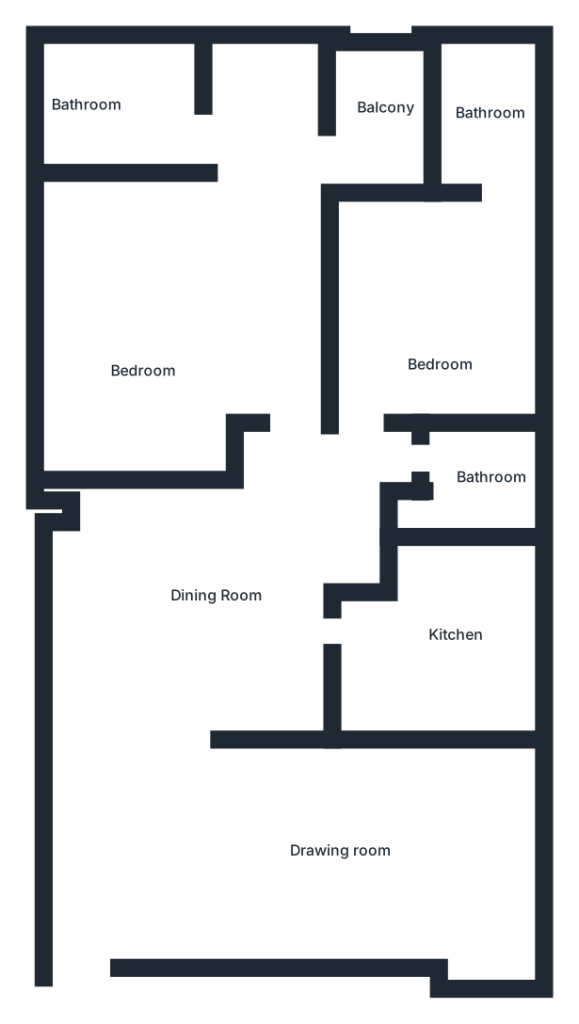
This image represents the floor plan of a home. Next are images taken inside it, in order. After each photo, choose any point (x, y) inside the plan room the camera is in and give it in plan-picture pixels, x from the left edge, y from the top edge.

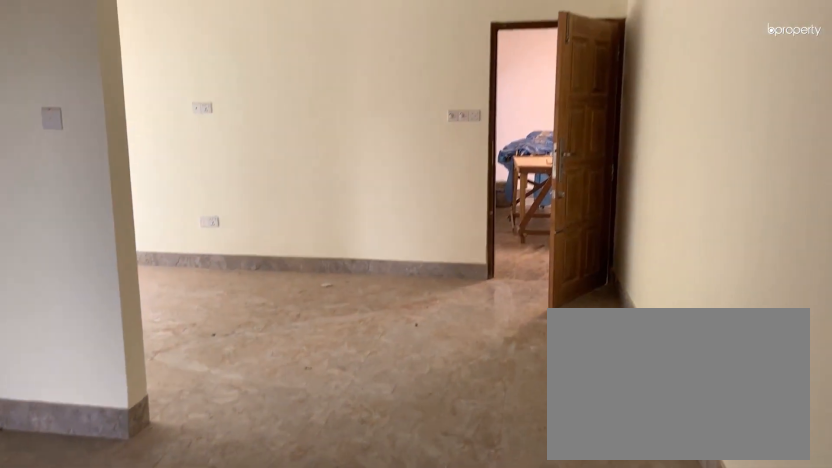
(227, 618)
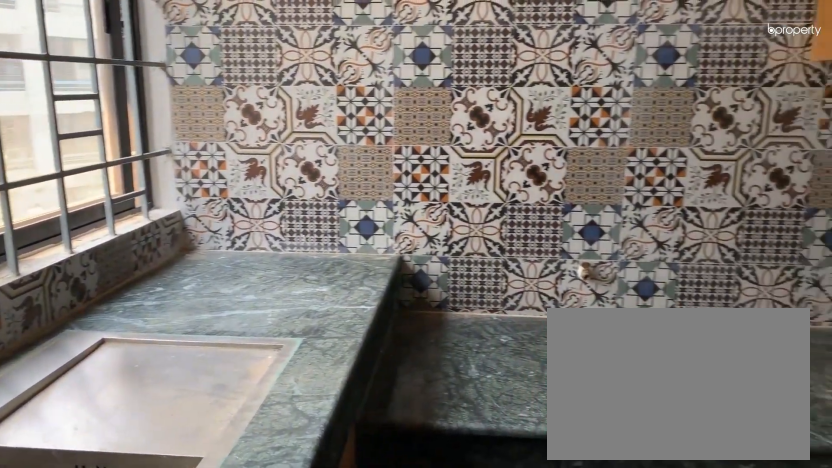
(456, 643)
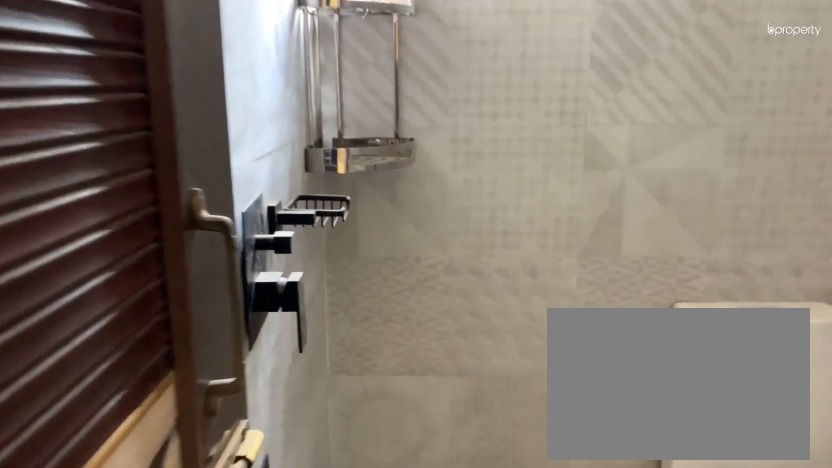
(473, 512)
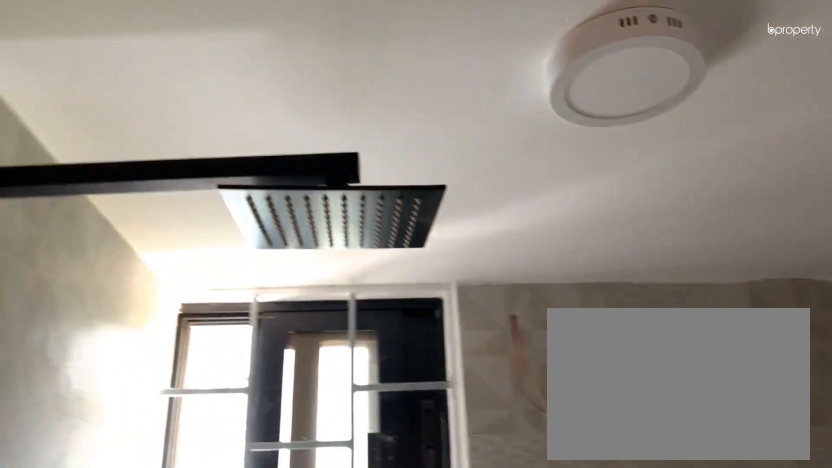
(473, 512)
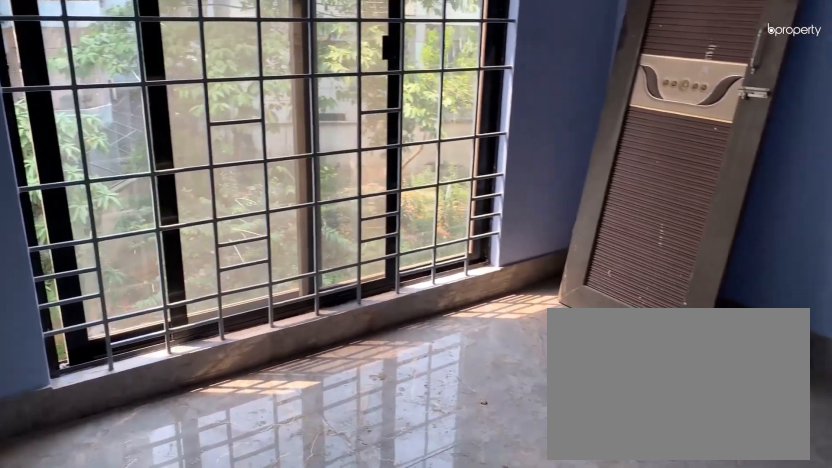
(441, 323)
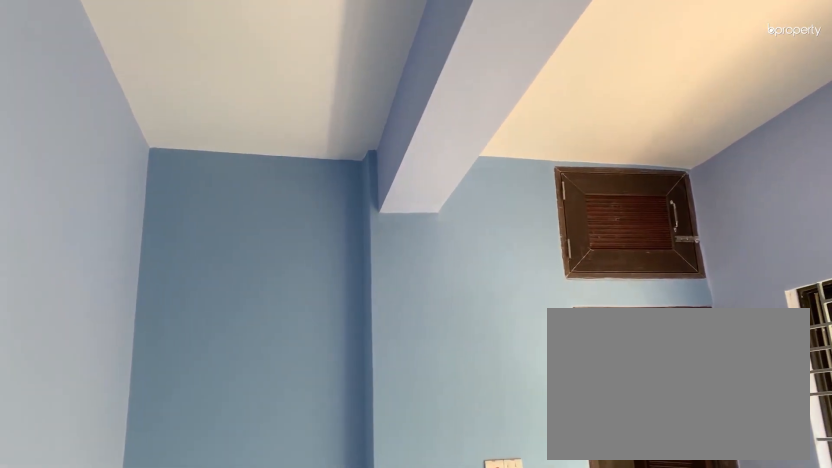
(441, 324)
